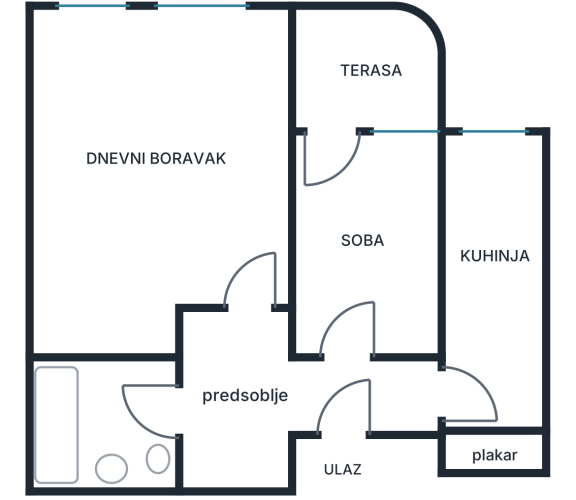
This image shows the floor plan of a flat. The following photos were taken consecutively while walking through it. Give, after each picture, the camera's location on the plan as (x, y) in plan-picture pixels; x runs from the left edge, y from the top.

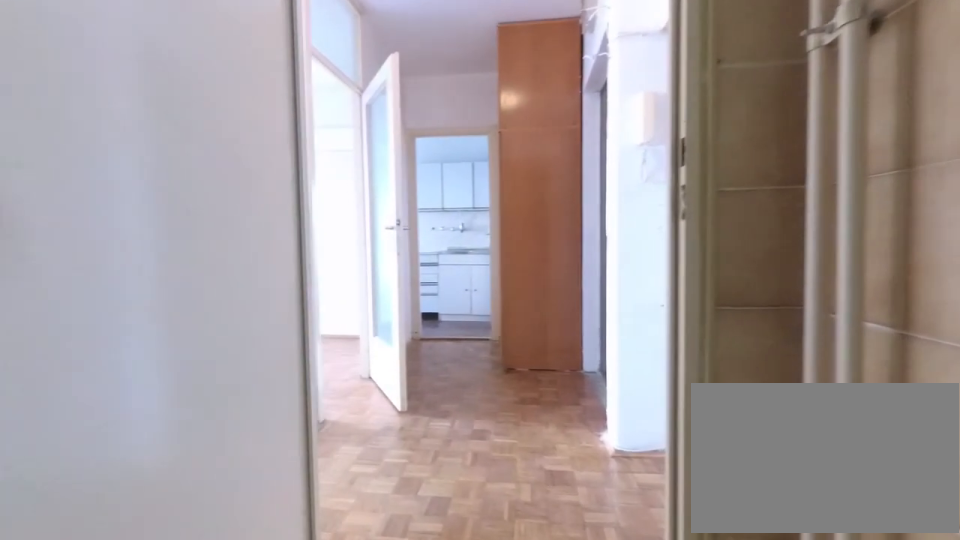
(95, 403)
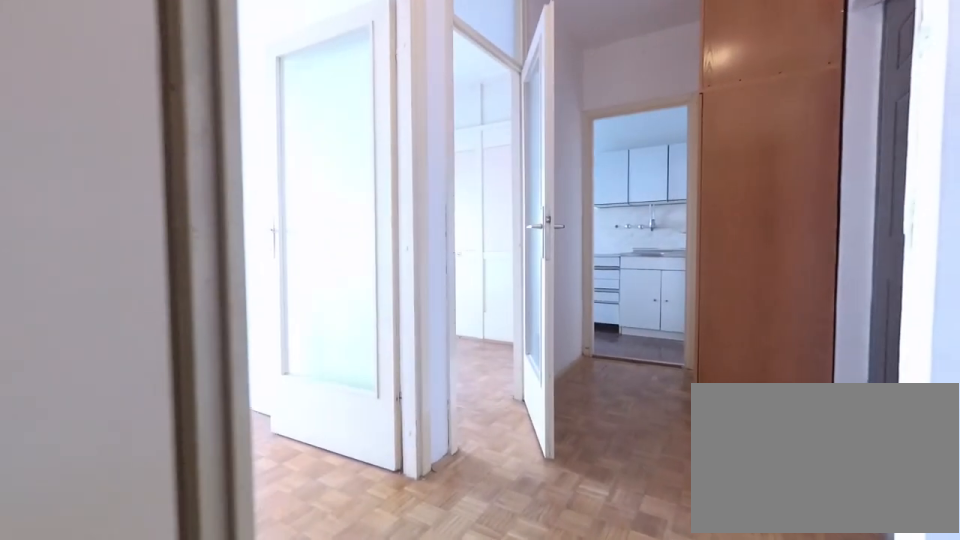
(140, 407)
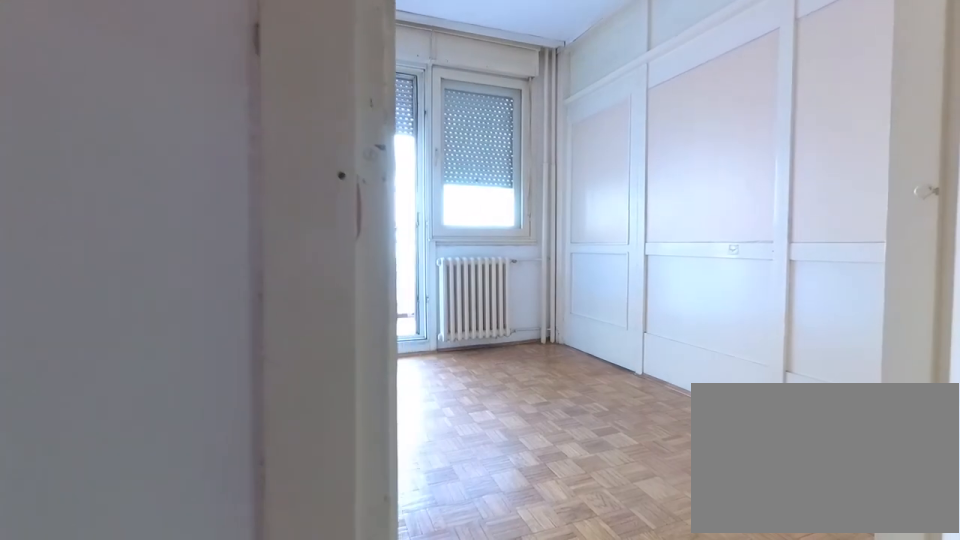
(332, 378)
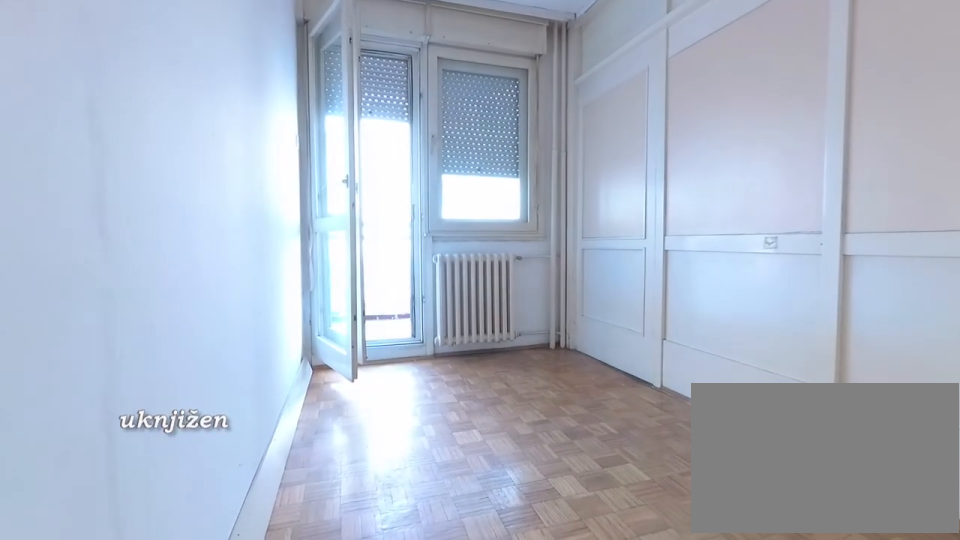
(337, 371)
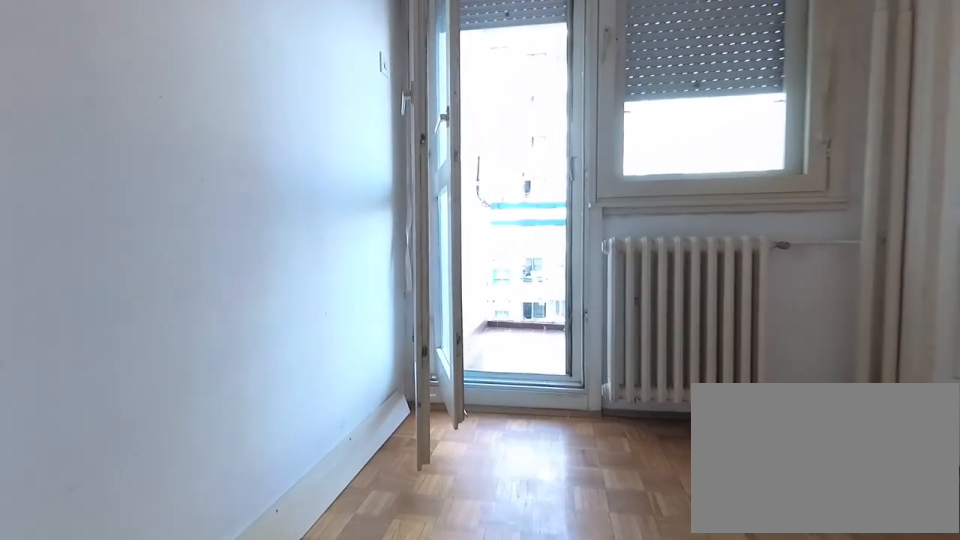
(342, 286)
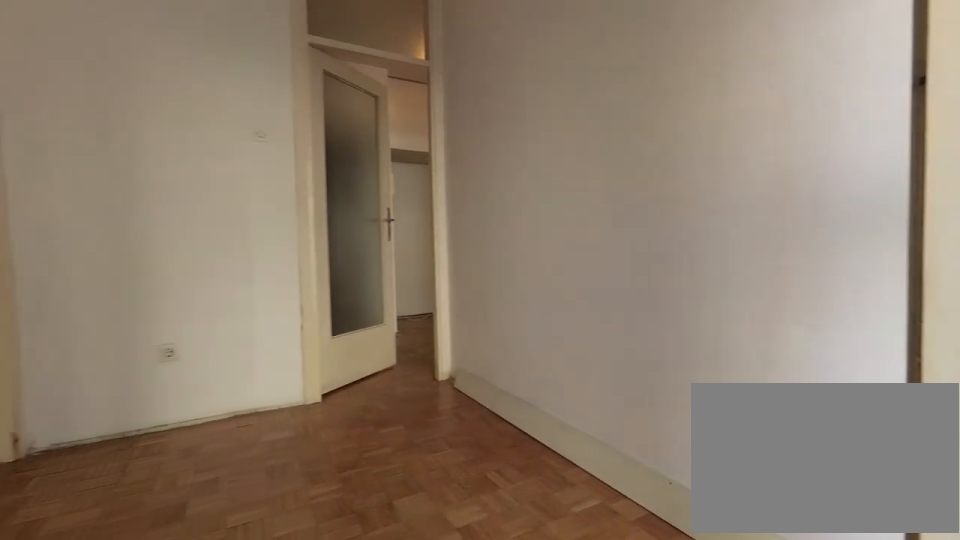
(360, 142)
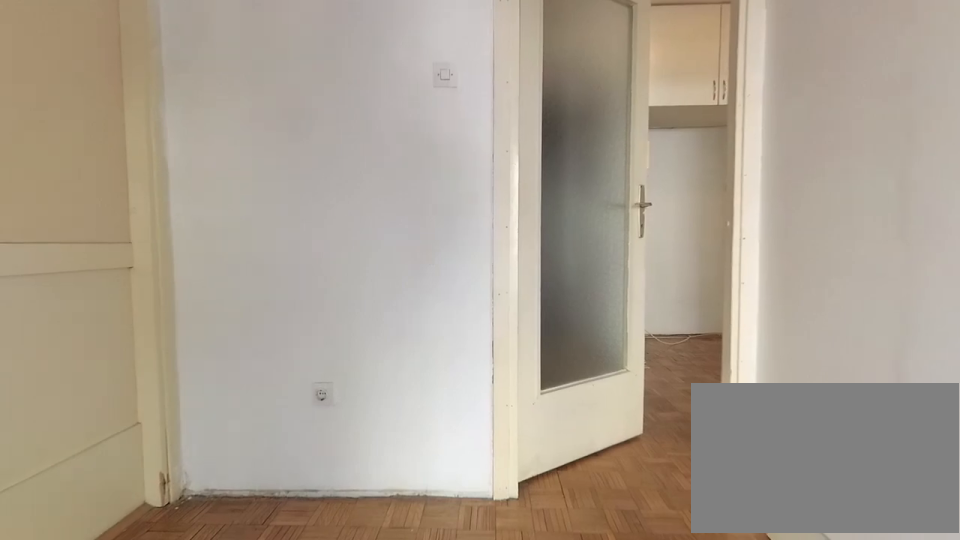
(344, 216)
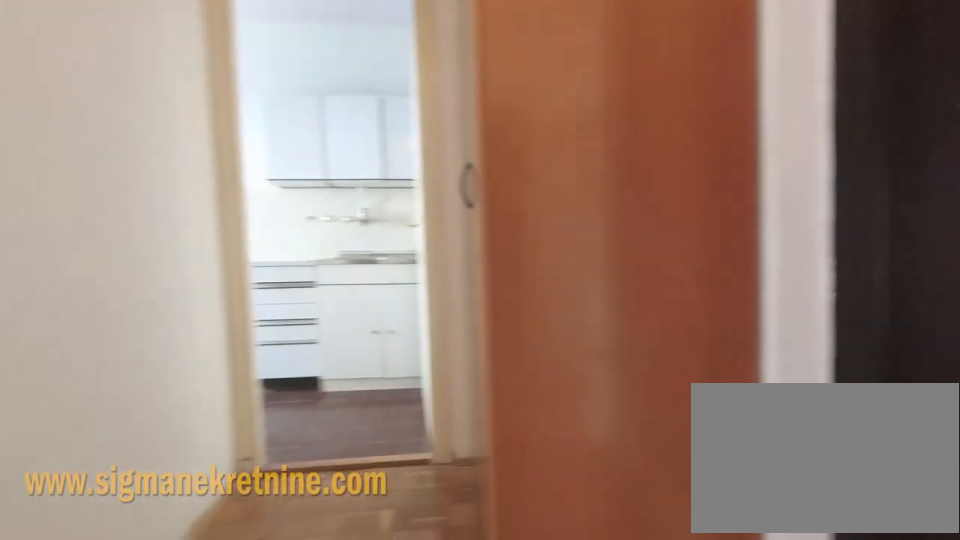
(313, 379)
